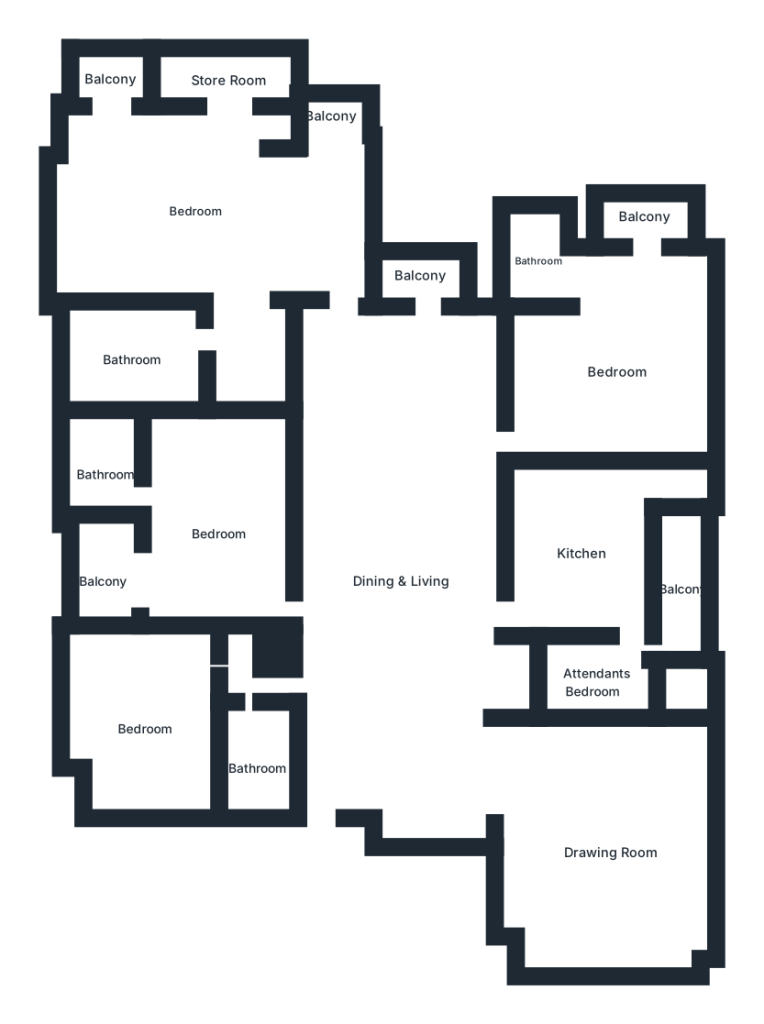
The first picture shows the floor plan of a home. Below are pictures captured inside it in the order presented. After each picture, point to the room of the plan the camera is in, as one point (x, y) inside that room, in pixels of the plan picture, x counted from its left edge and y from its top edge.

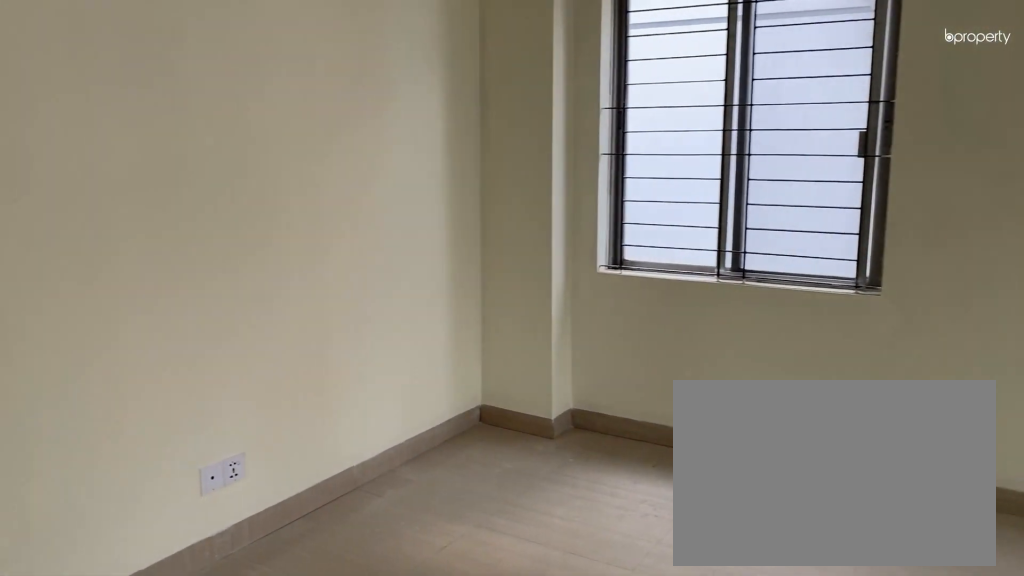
(201, 209)
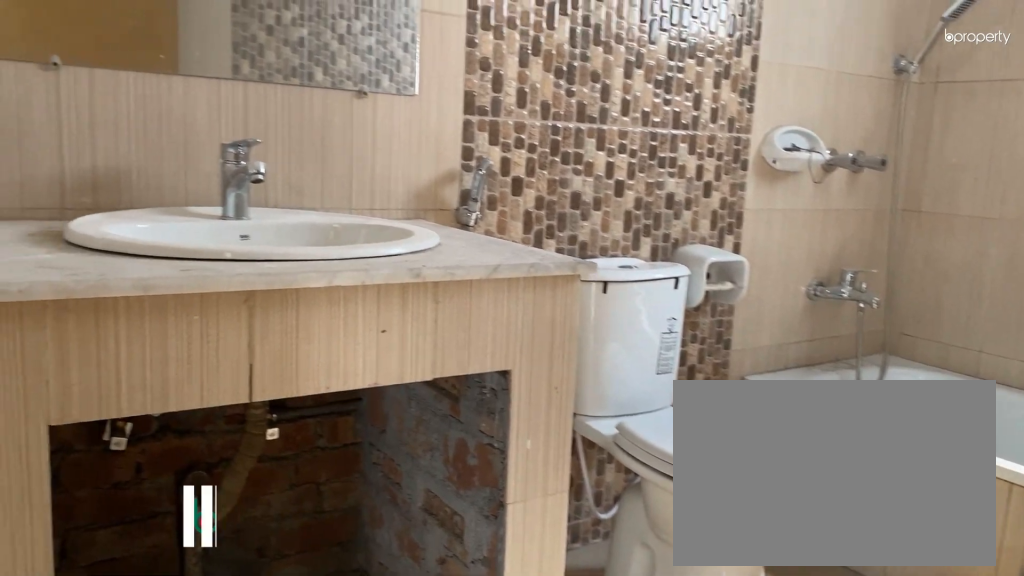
(135, 359)
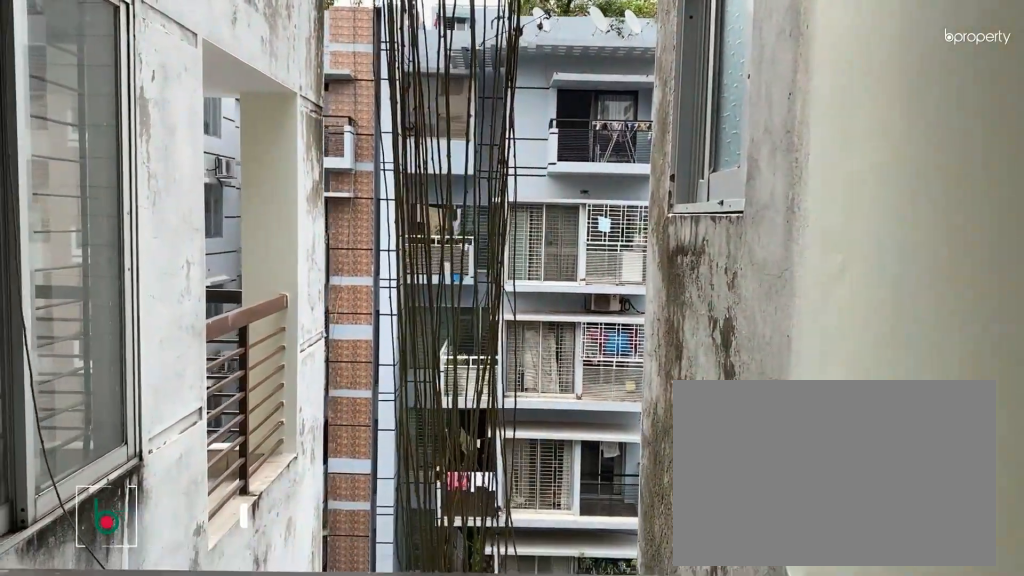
(421, 277)
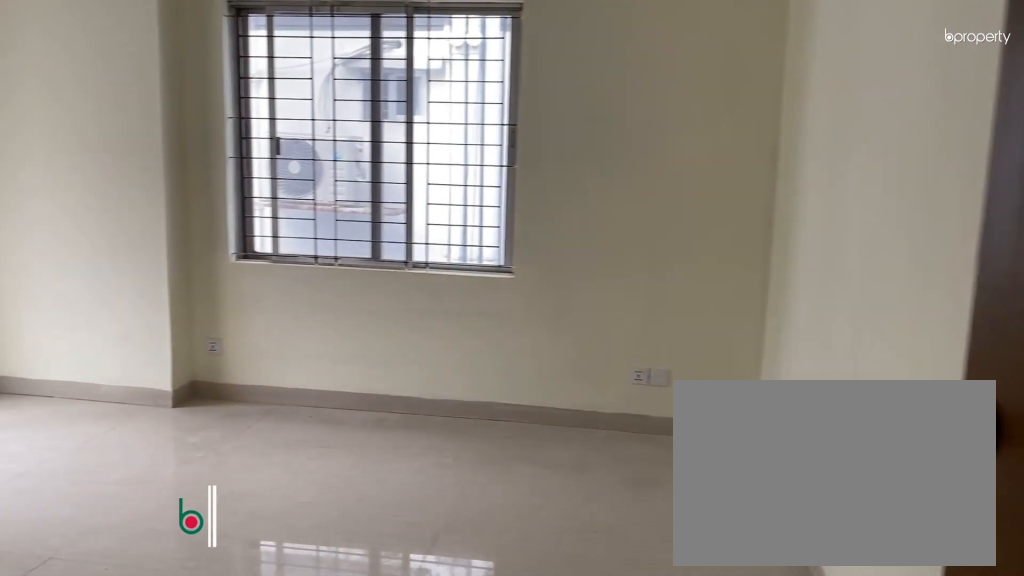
(619, 371)
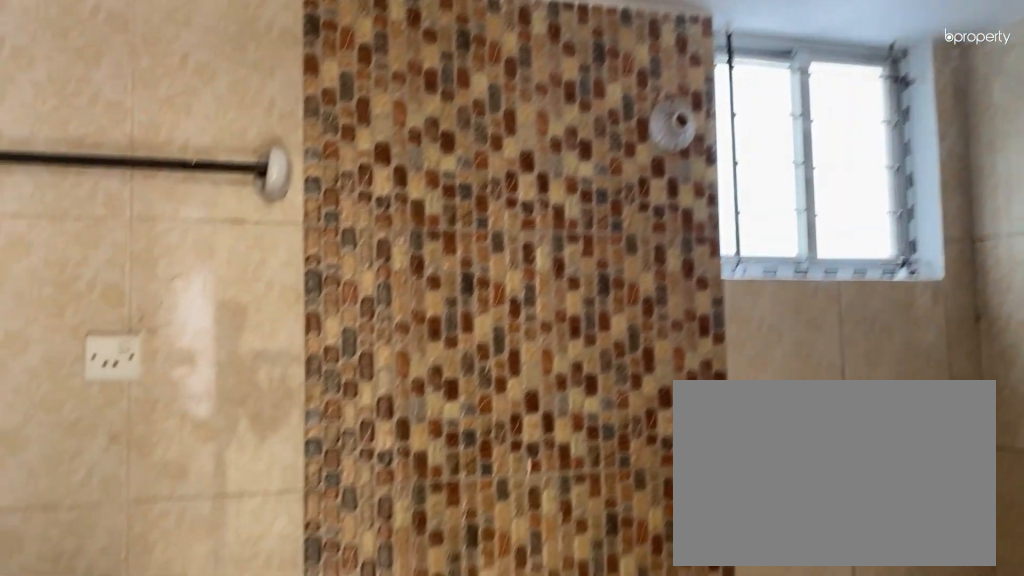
(535, 262)
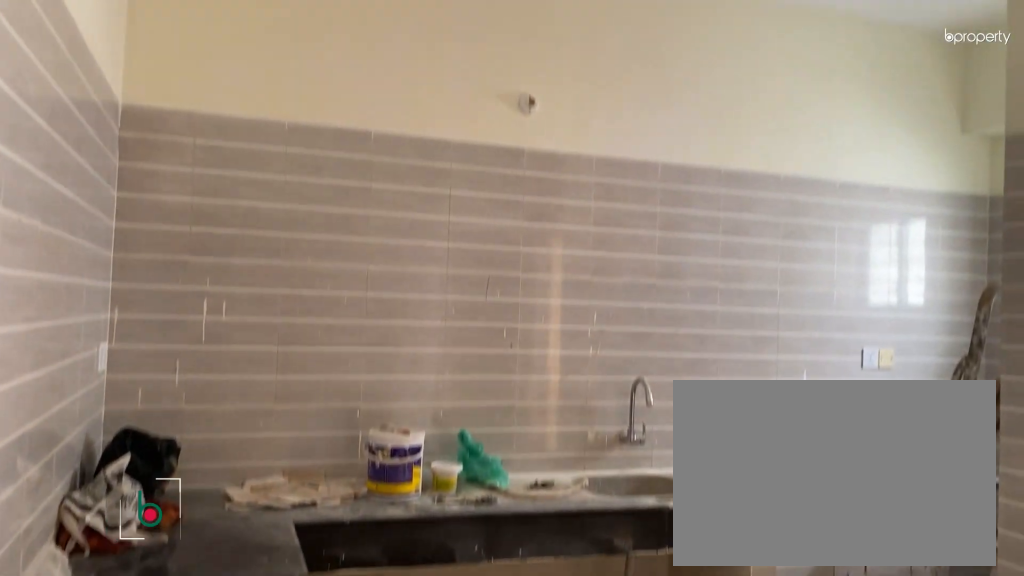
(585, 553)
